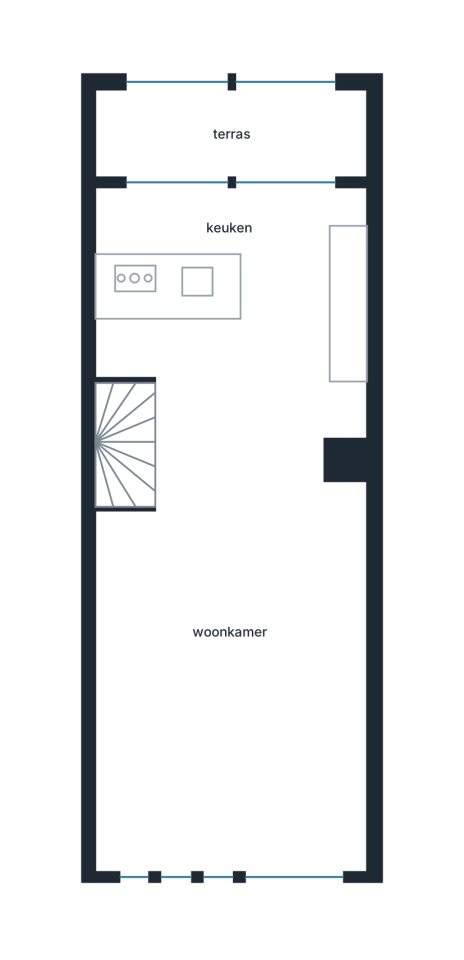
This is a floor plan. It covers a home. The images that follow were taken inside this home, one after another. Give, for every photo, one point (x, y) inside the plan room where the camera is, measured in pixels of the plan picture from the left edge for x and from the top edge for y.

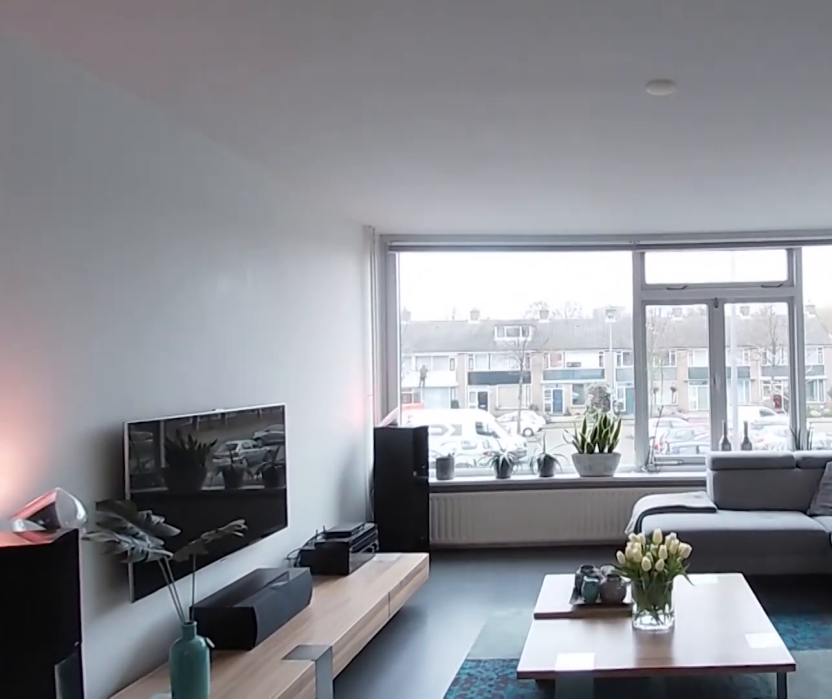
(275, 420)
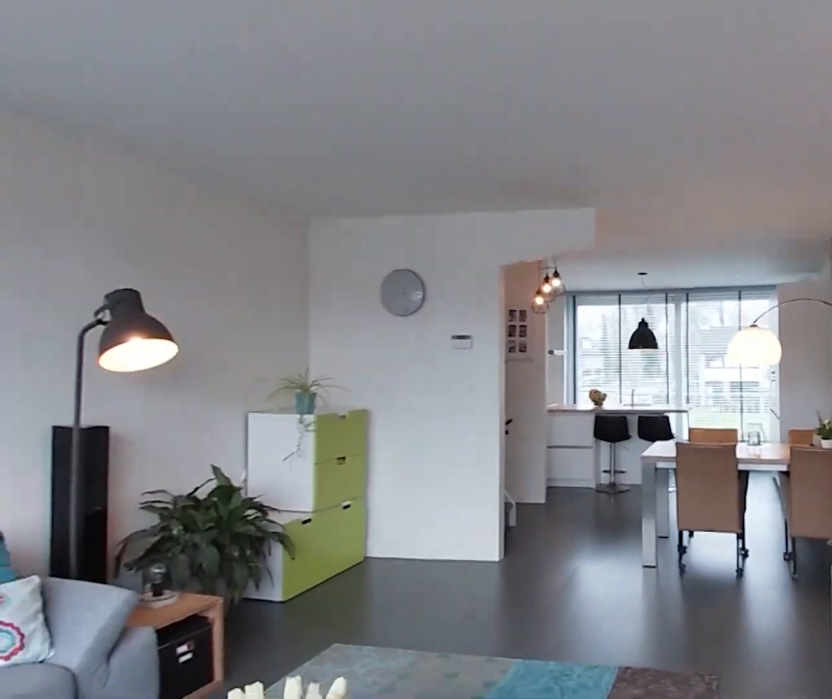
(275, 420)
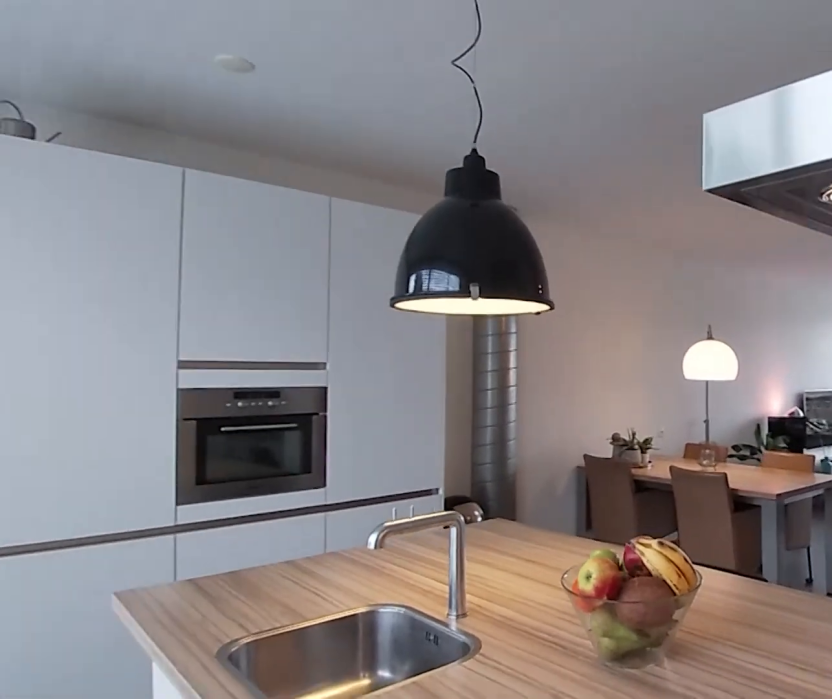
(230, 282)
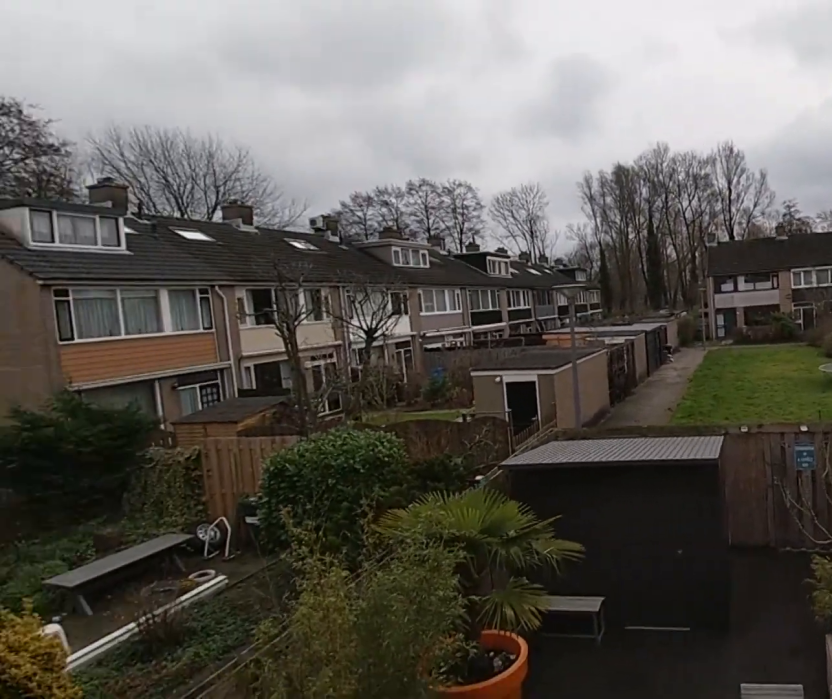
(230, 132)
